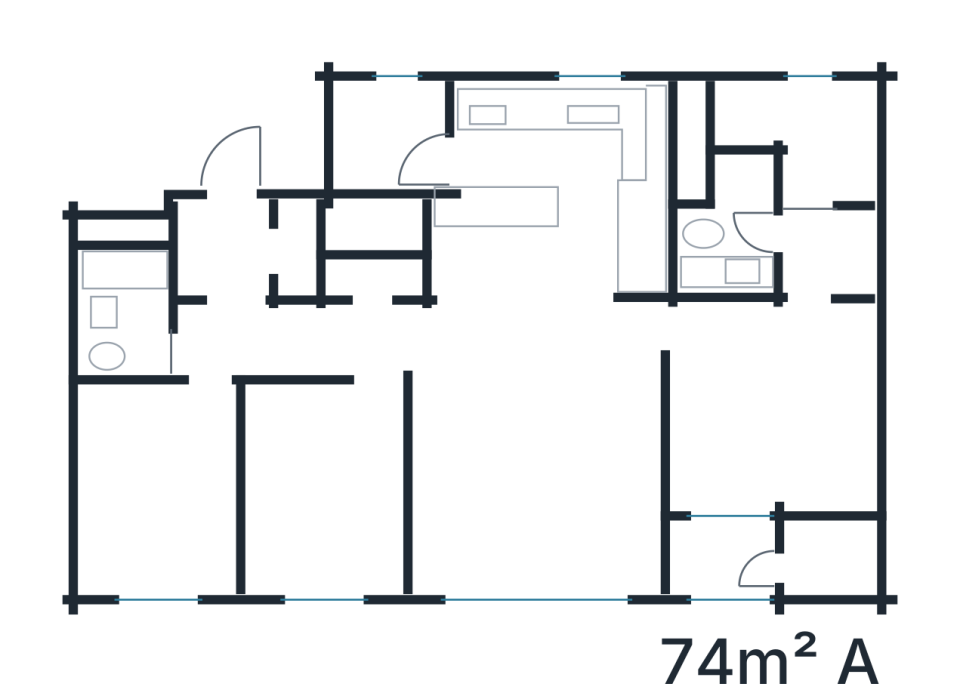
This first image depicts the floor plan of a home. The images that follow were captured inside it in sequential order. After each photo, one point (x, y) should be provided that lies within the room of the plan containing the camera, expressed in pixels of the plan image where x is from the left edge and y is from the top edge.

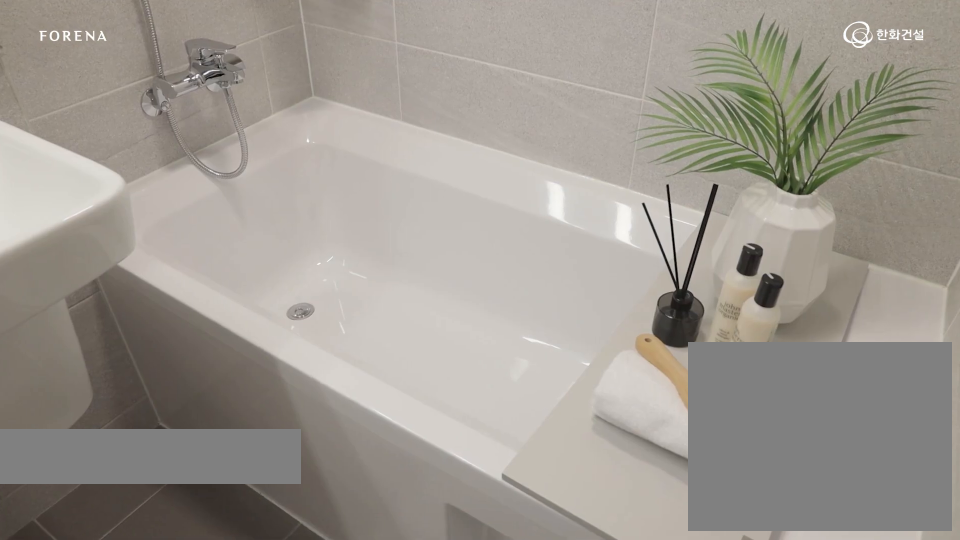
(161, 347)
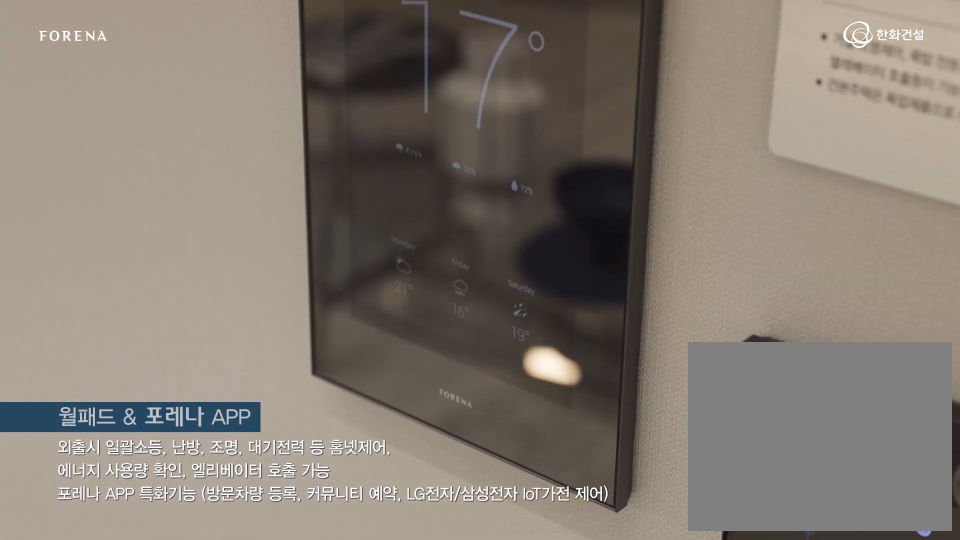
(544, 463)
